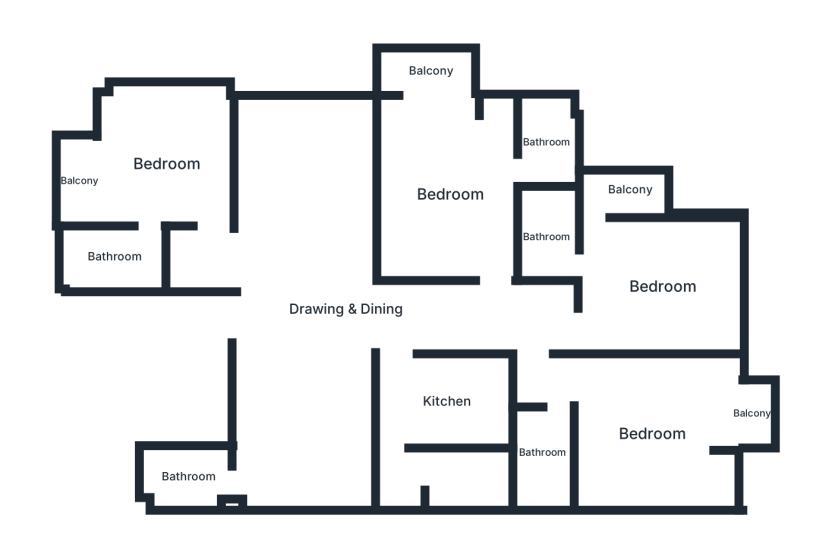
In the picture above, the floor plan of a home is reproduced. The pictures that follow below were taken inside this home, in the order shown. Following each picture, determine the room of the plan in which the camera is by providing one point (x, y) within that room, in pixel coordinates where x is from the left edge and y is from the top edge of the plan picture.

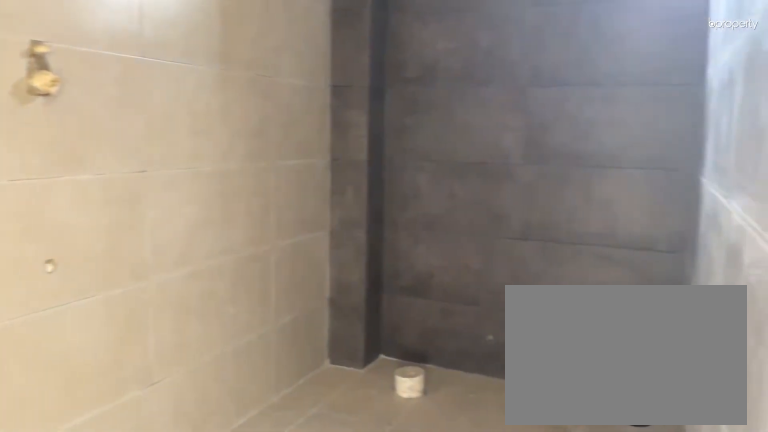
(114, 257)
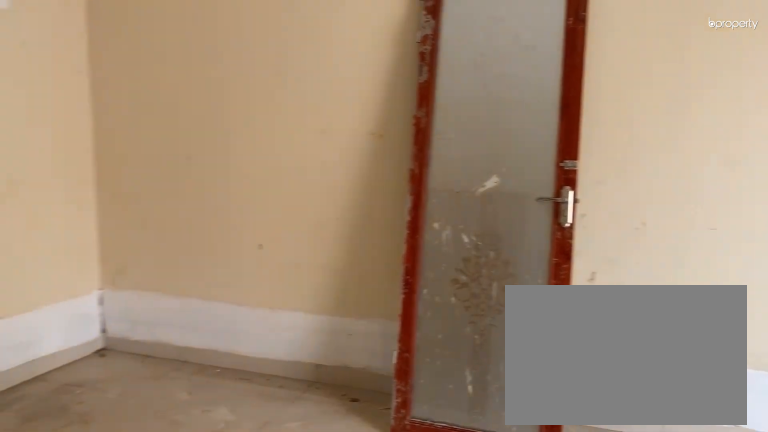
(449, 195)
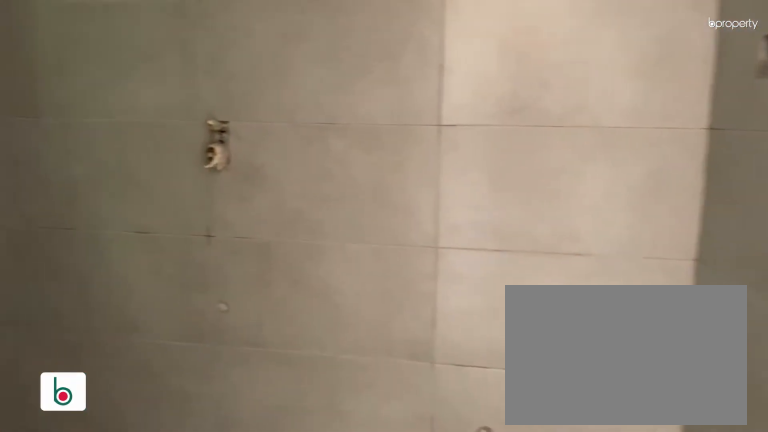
(547, 143)
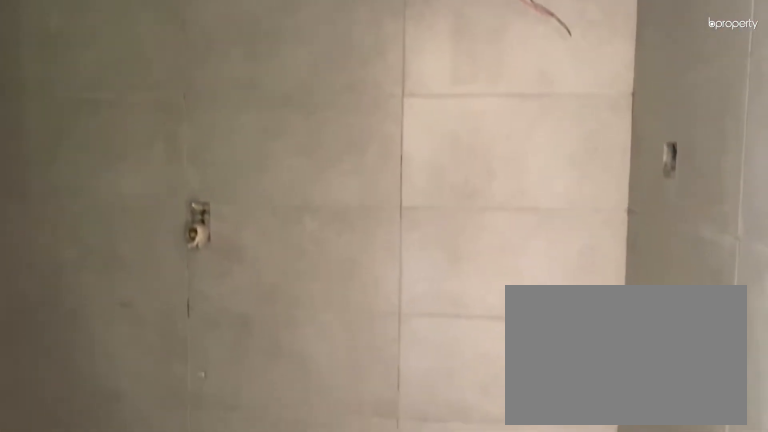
(547, 143)
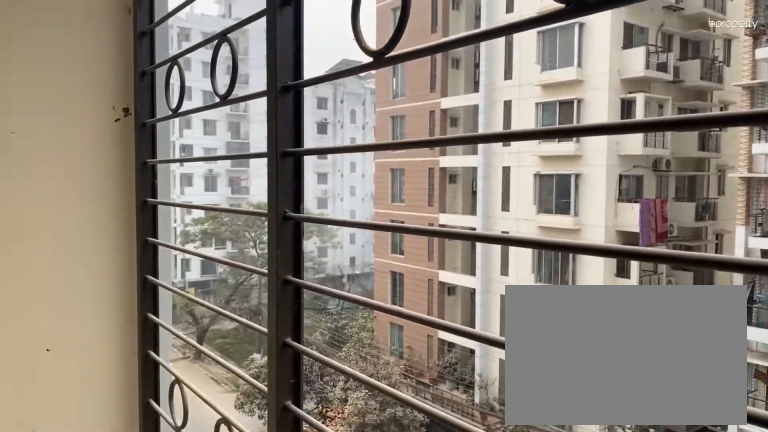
(431, 71)
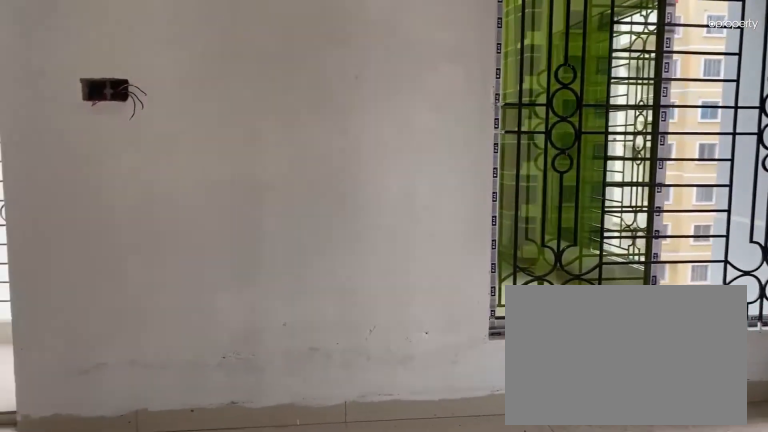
(661, 287)
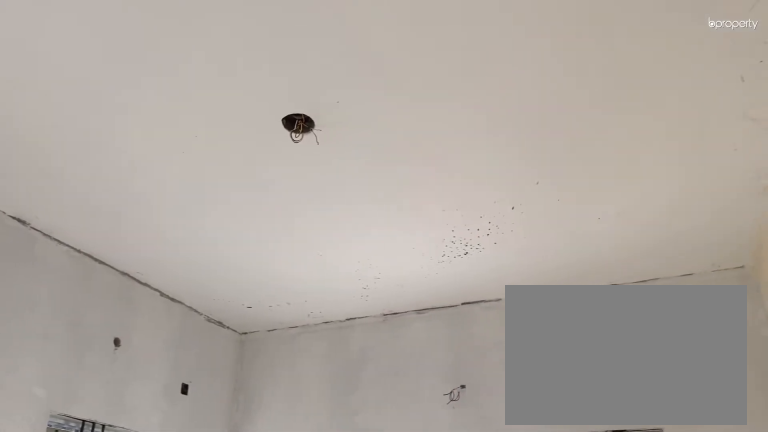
(661, 287)
